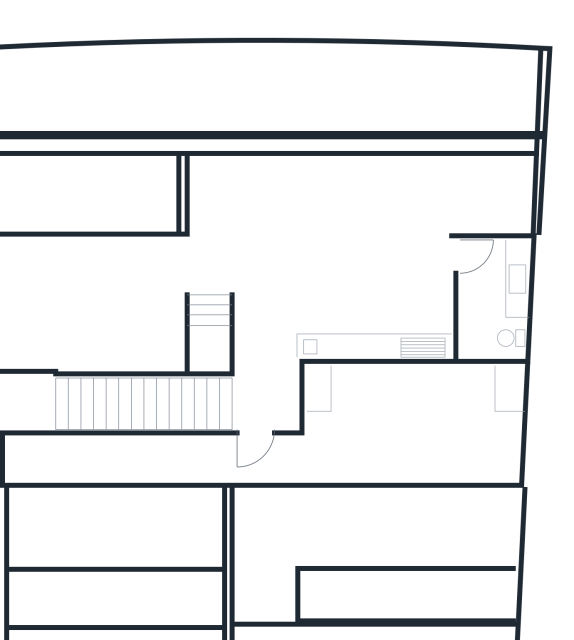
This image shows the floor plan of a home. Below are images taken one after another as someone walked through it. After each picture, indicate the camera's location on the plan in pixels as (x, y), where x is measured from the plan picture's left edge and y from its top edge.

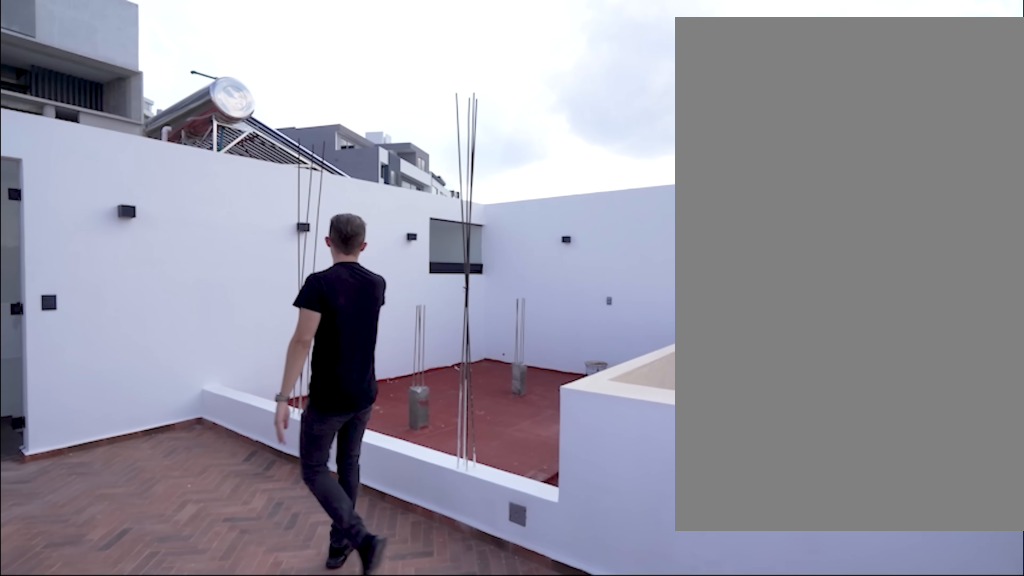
(234, 201)
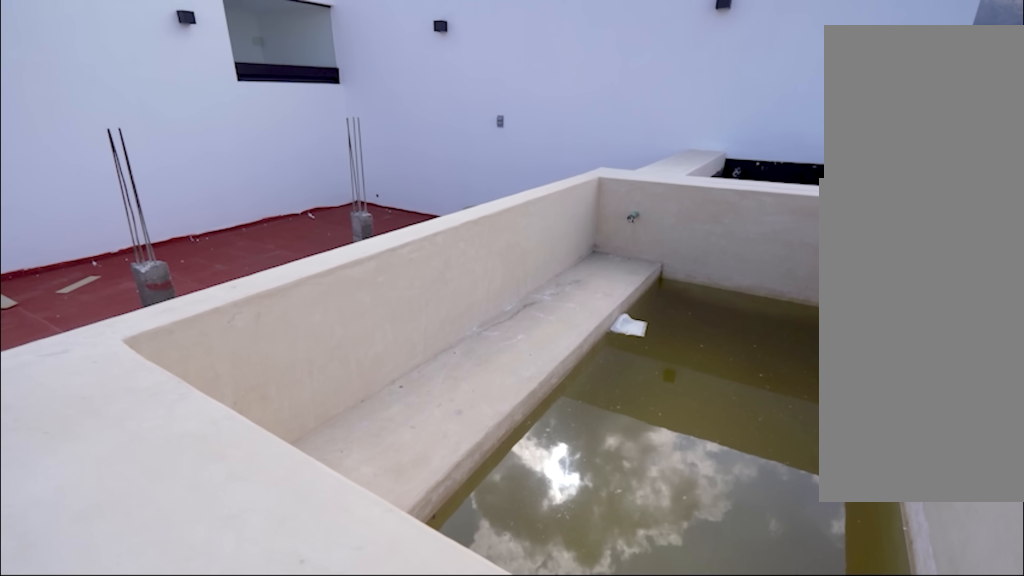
(201, 176)
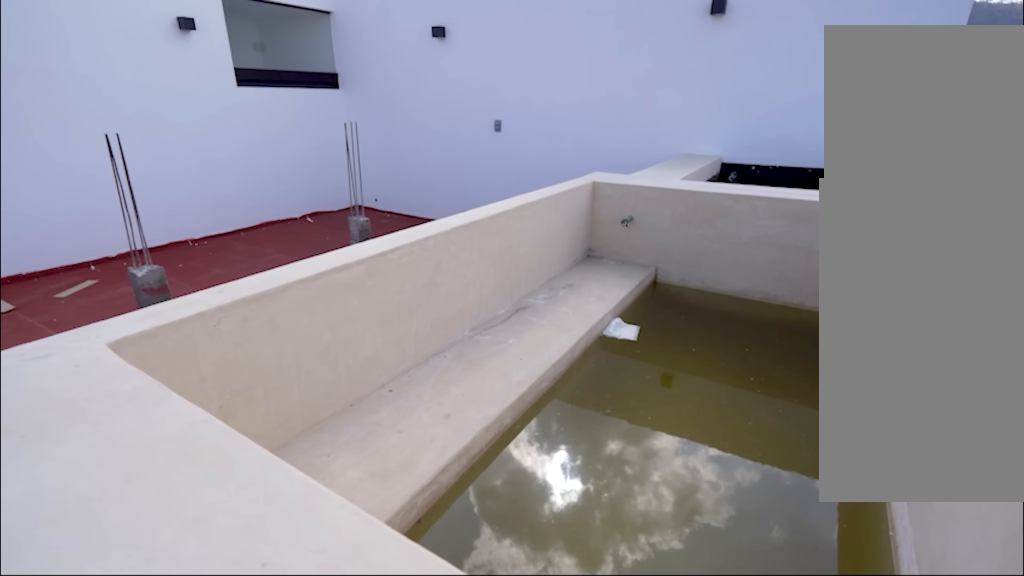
(198, 175)
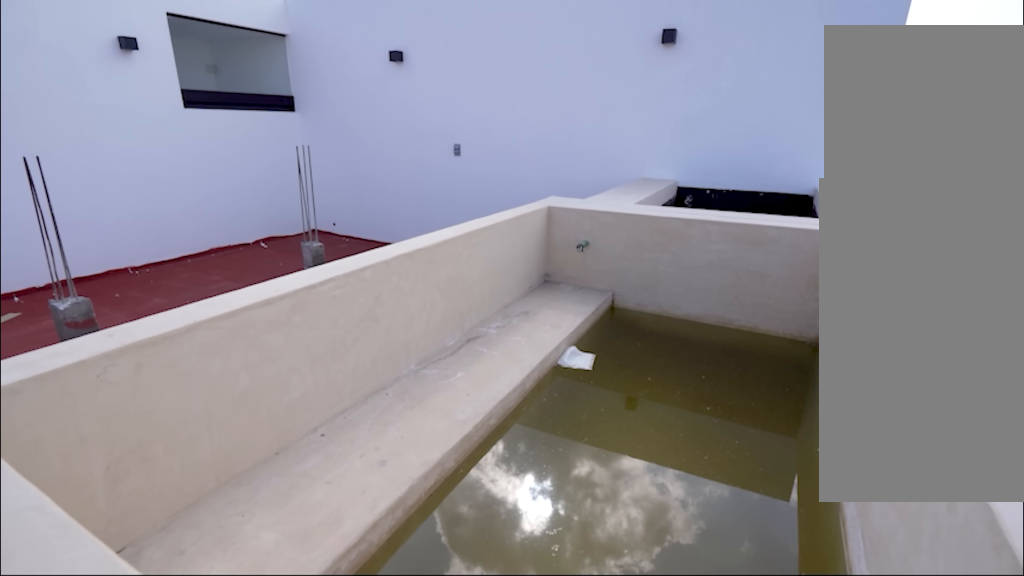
(198, 175)
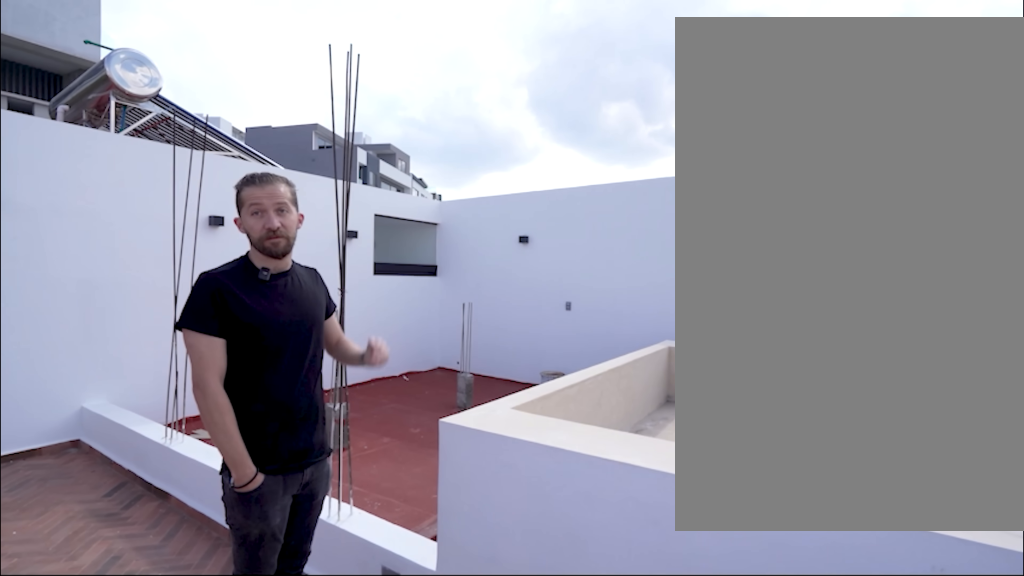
(208, 193)
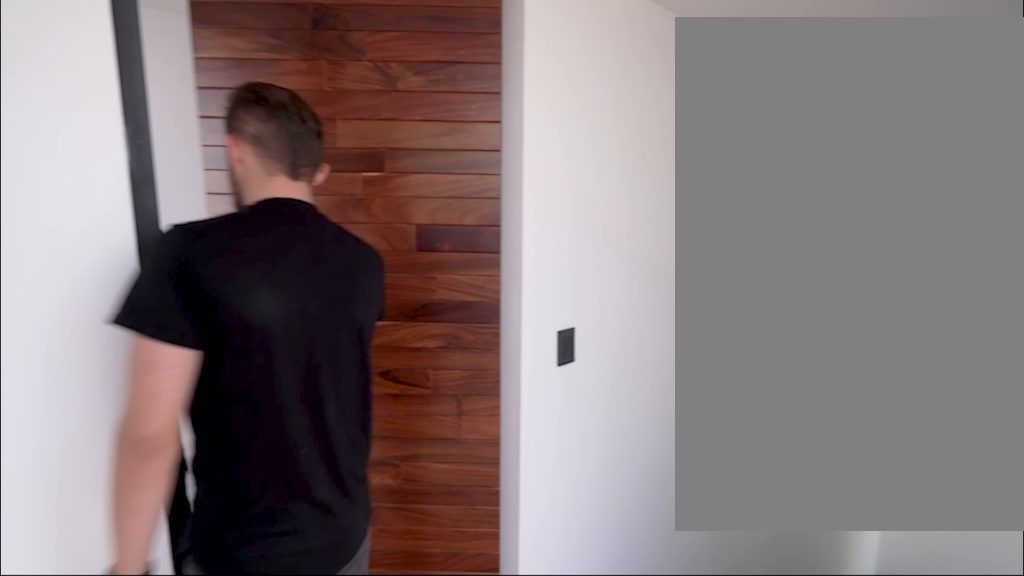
(232, 412)
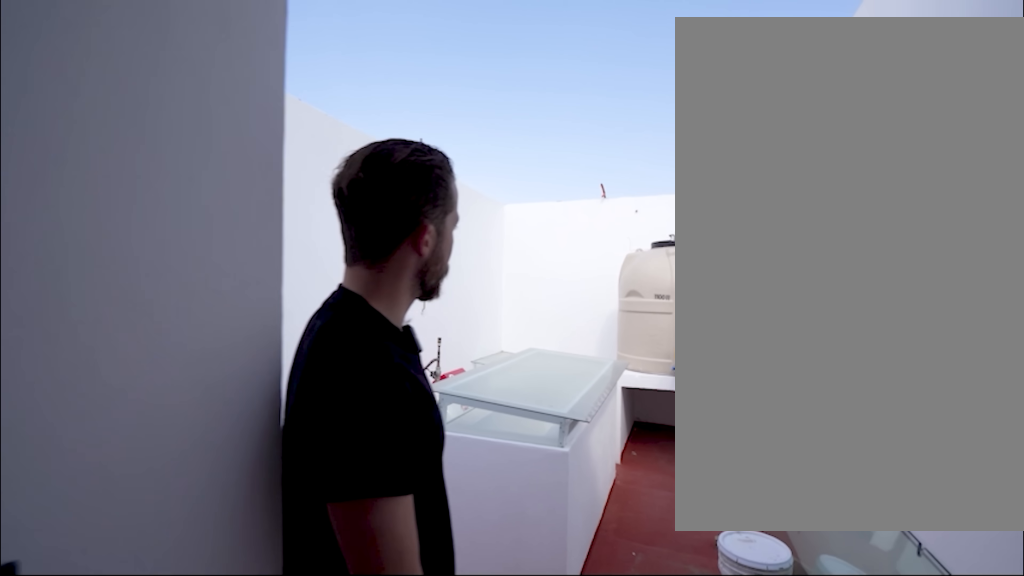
(299, 460)
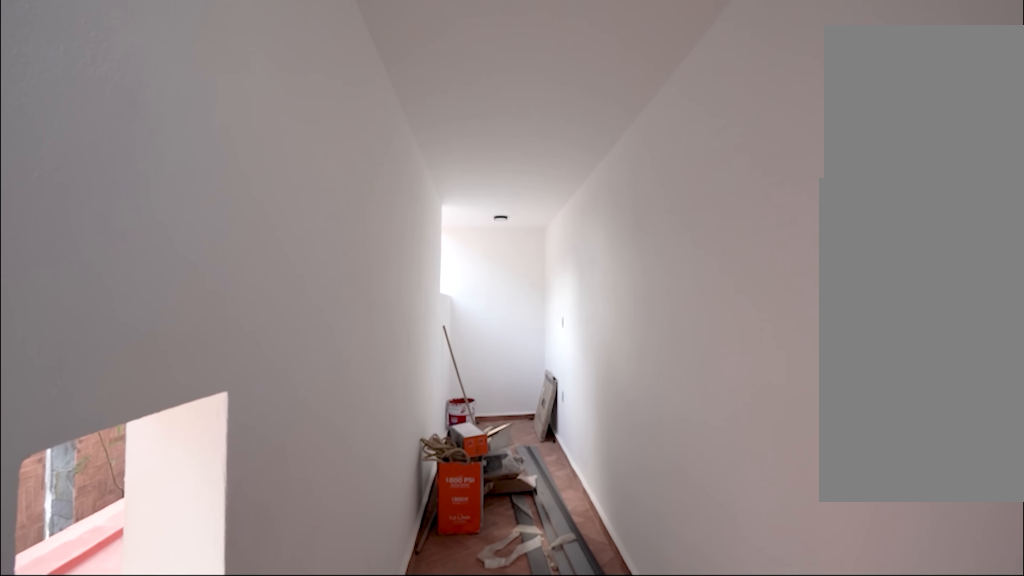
(247, 451)
